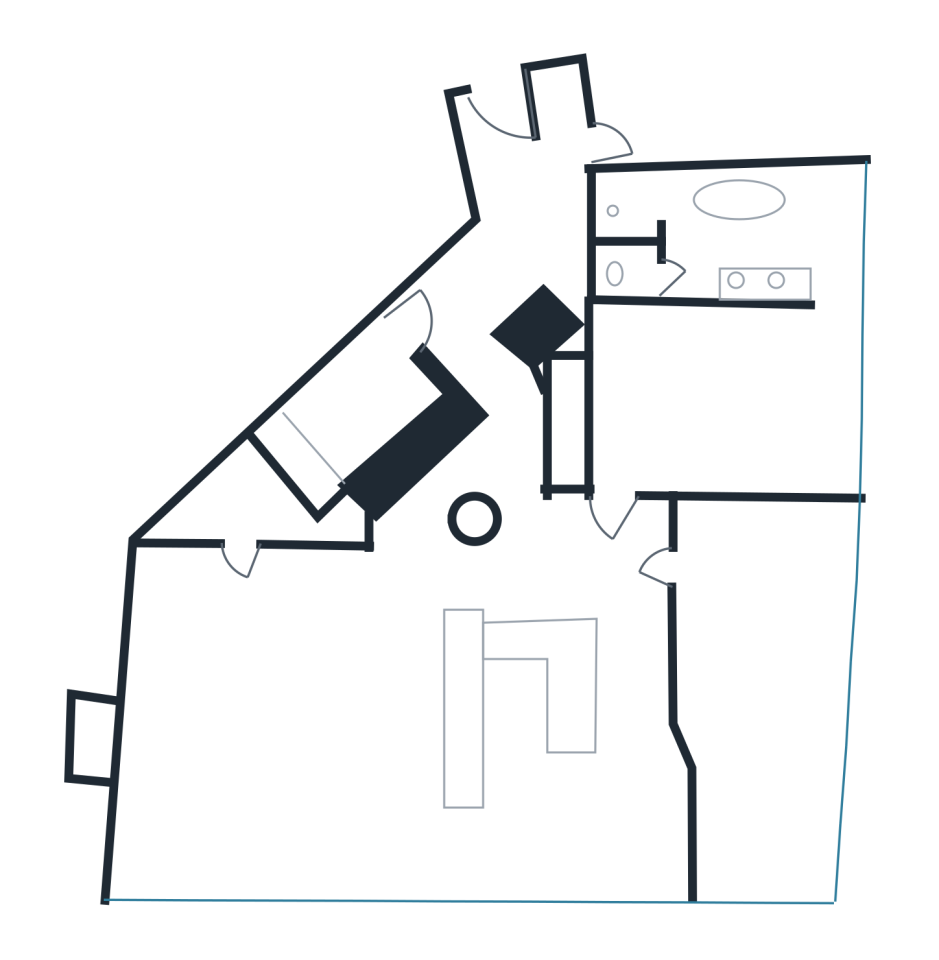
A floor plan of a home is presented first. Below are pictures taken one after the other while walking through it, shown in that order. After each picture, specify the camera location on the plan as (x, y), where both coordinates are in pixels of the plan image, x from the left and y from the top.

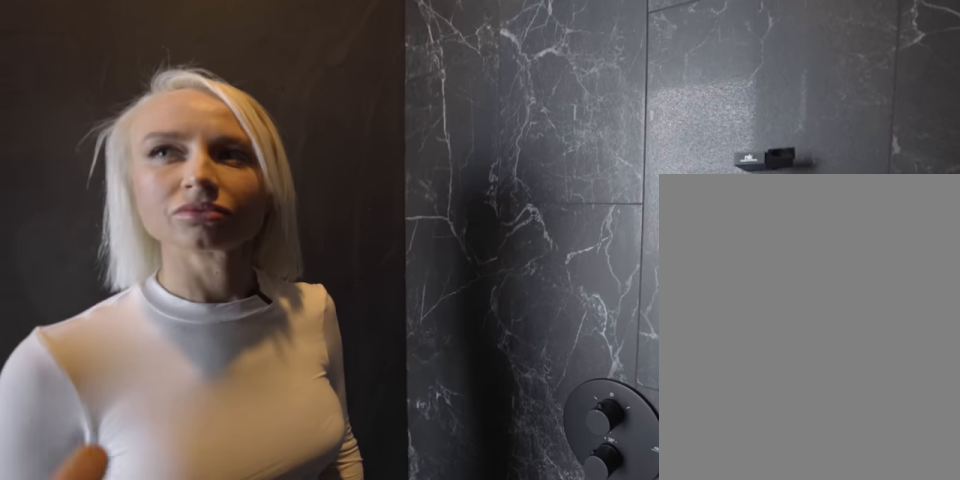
(681, 206)
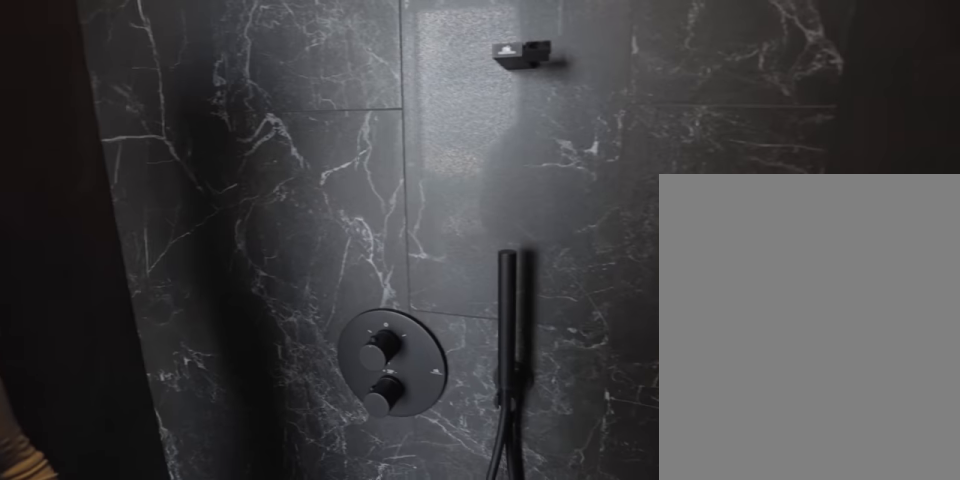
(682, 206)
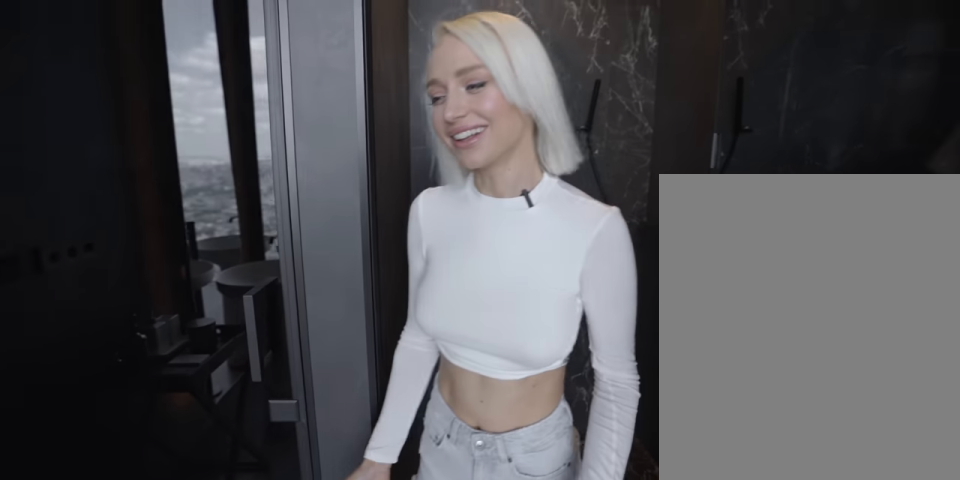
(715, 207)
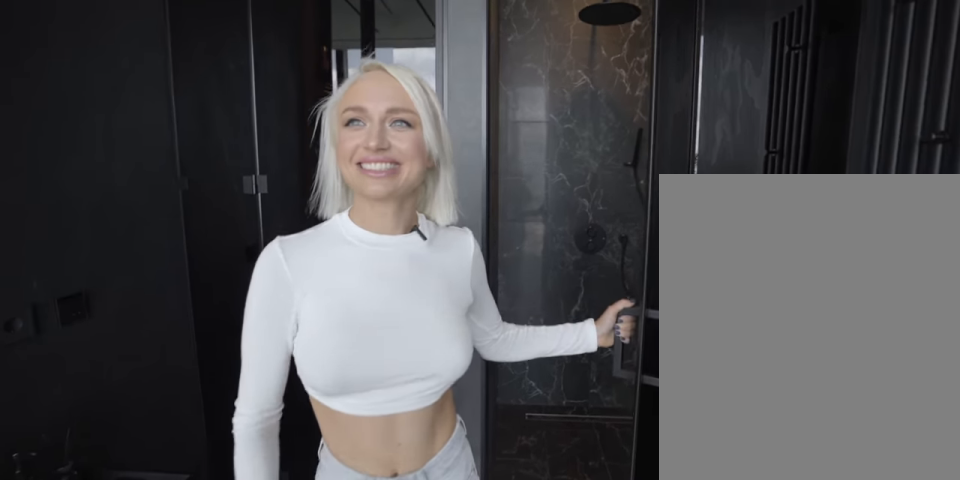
(728, 206)
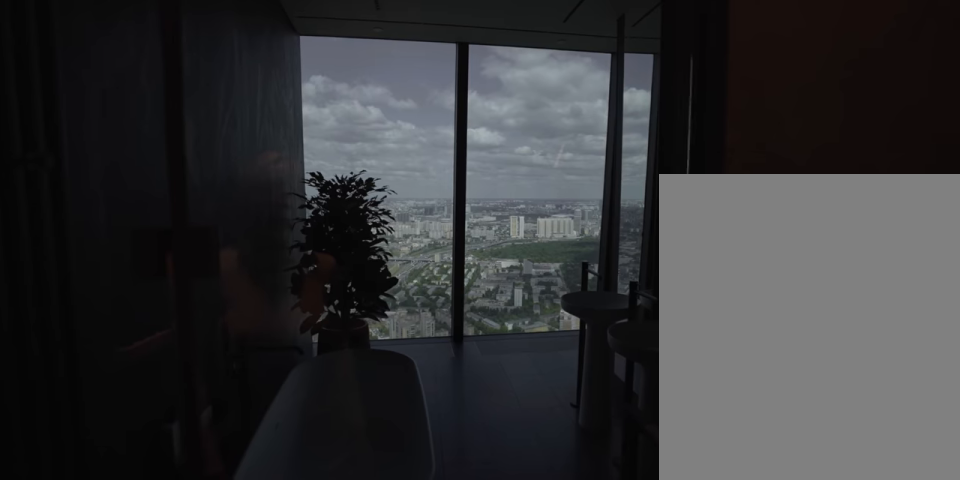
(616, 207)
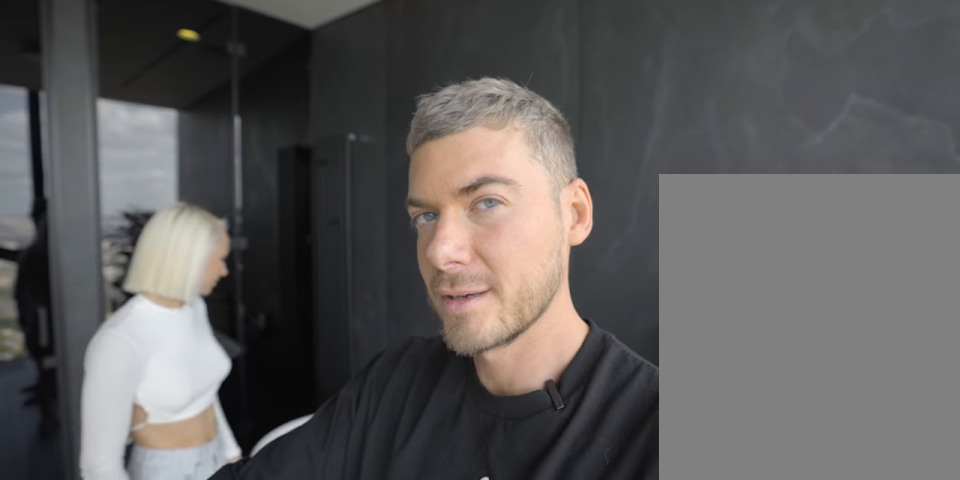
(722, 250)
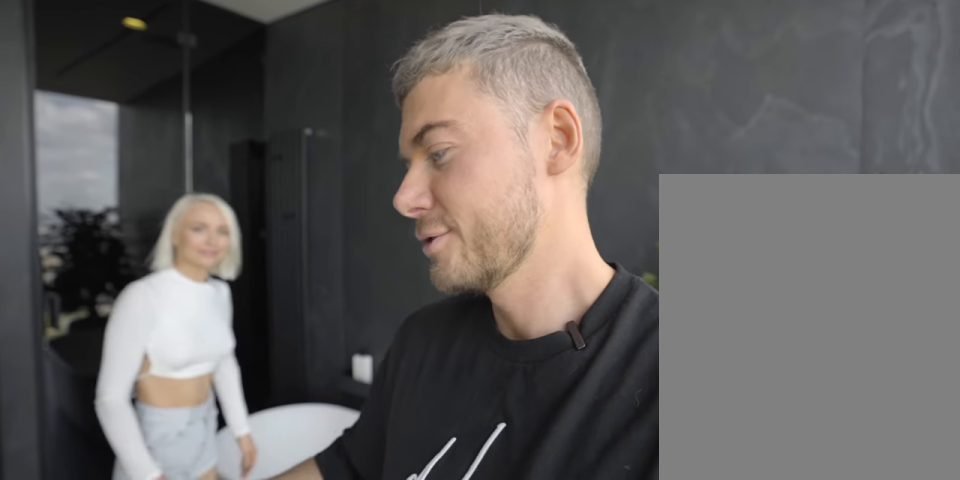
(722, 250)
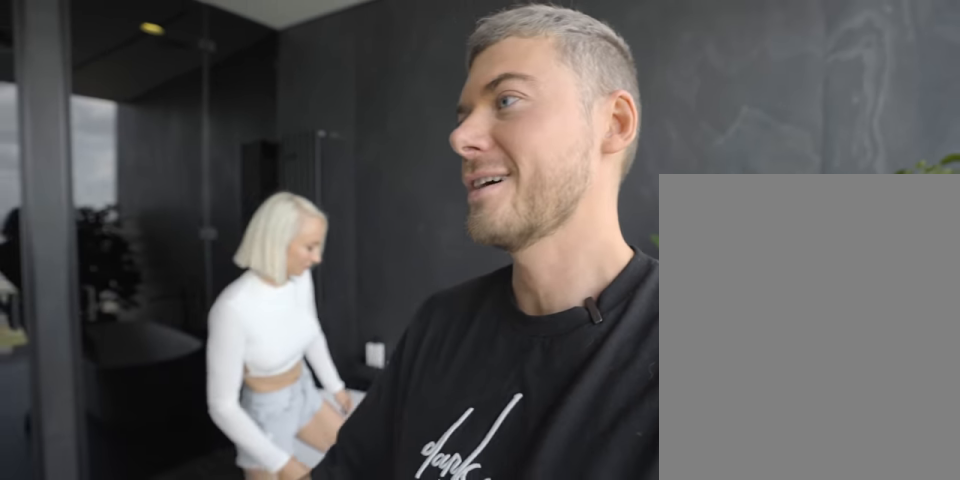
(723, 249)
